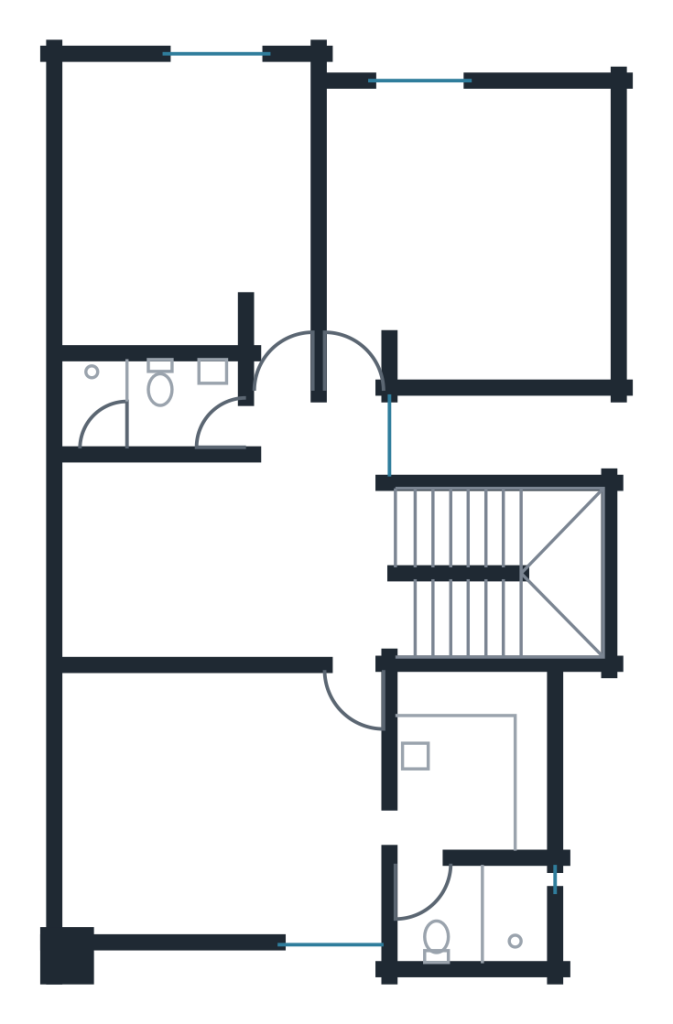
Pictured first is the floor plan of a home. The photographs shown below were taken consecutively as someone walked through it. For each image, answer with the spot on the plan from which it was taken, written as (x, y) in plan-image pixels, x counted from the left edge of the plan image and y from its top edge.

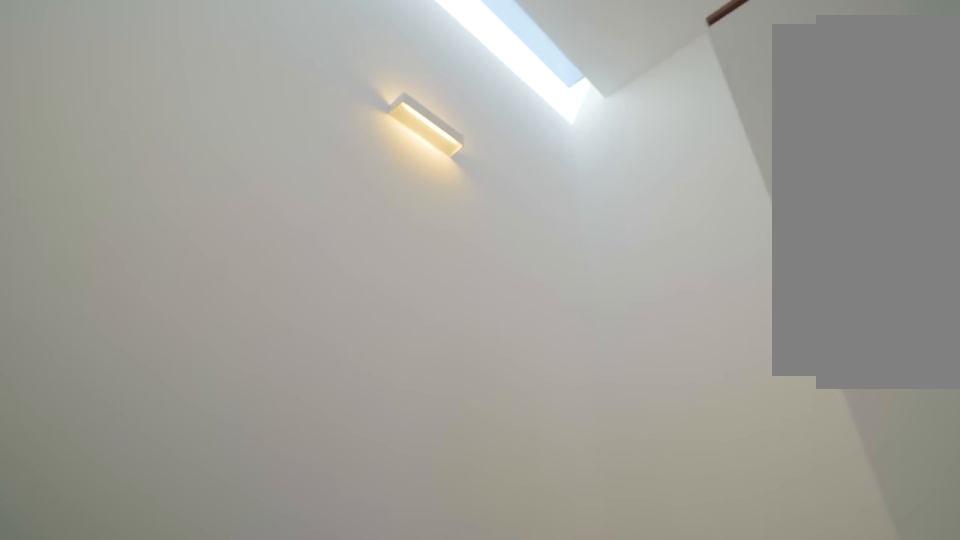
(525, 532)
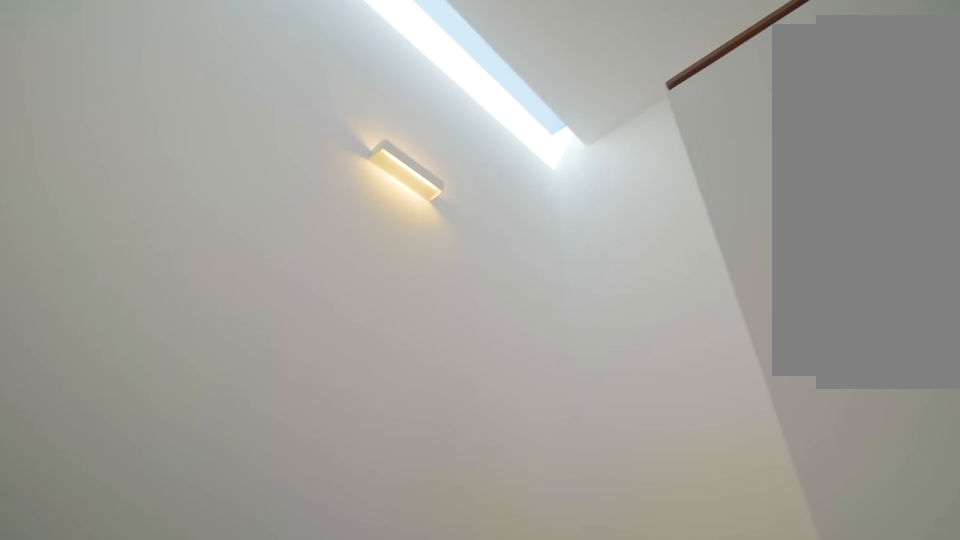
(529, 532)
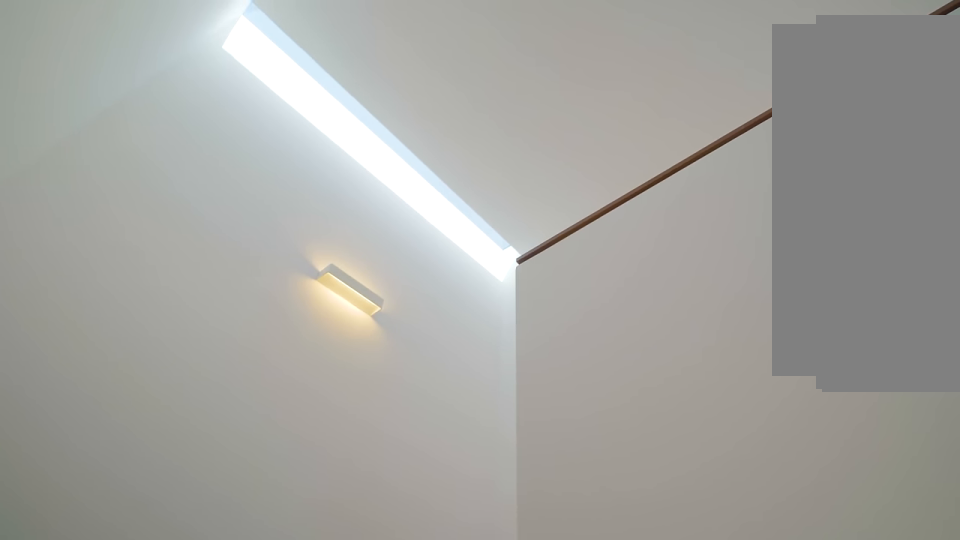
(530, 532)
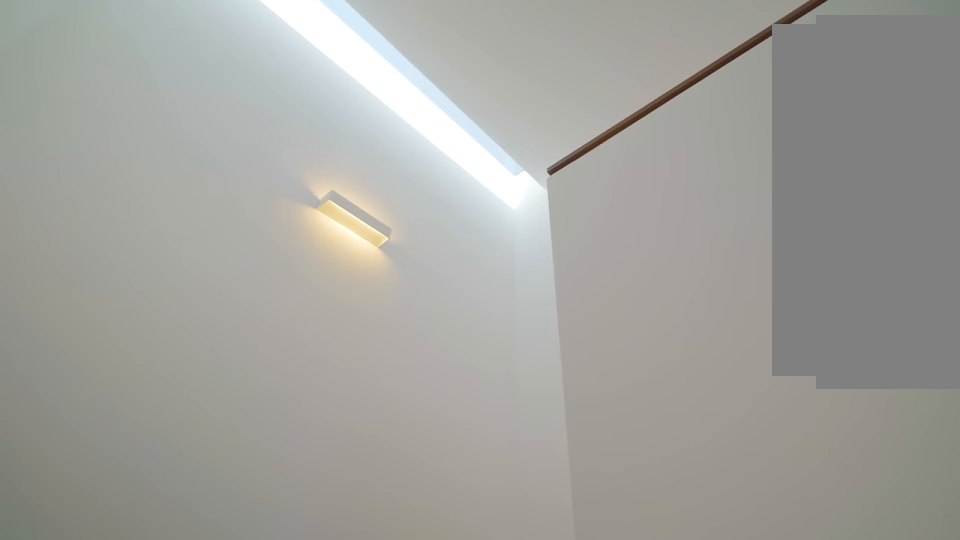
(492, 524)
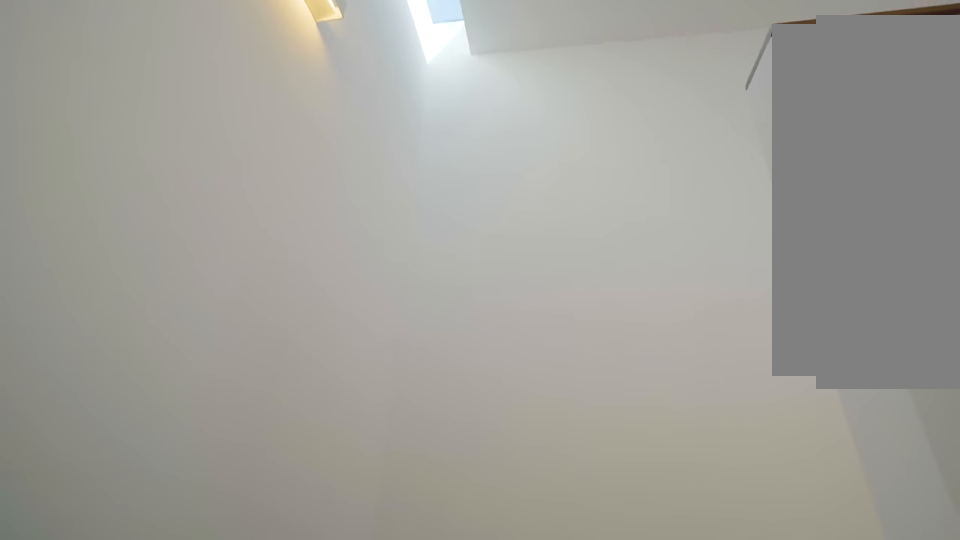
(517, 523)
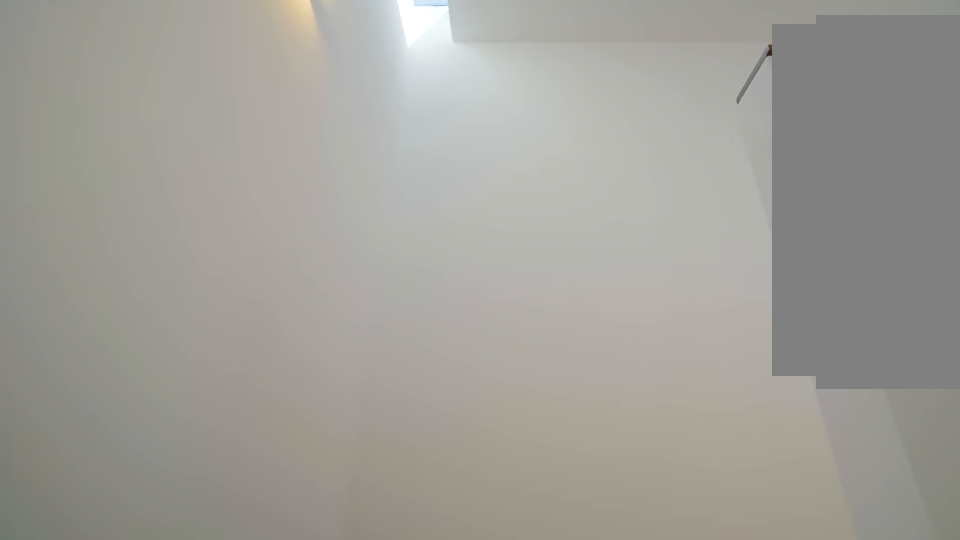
(525, 523)
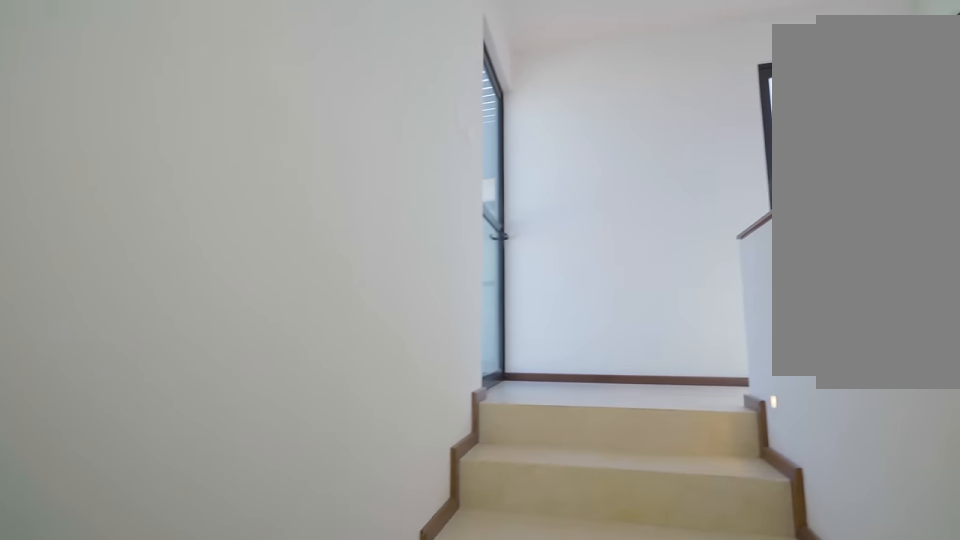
(557, 578)
